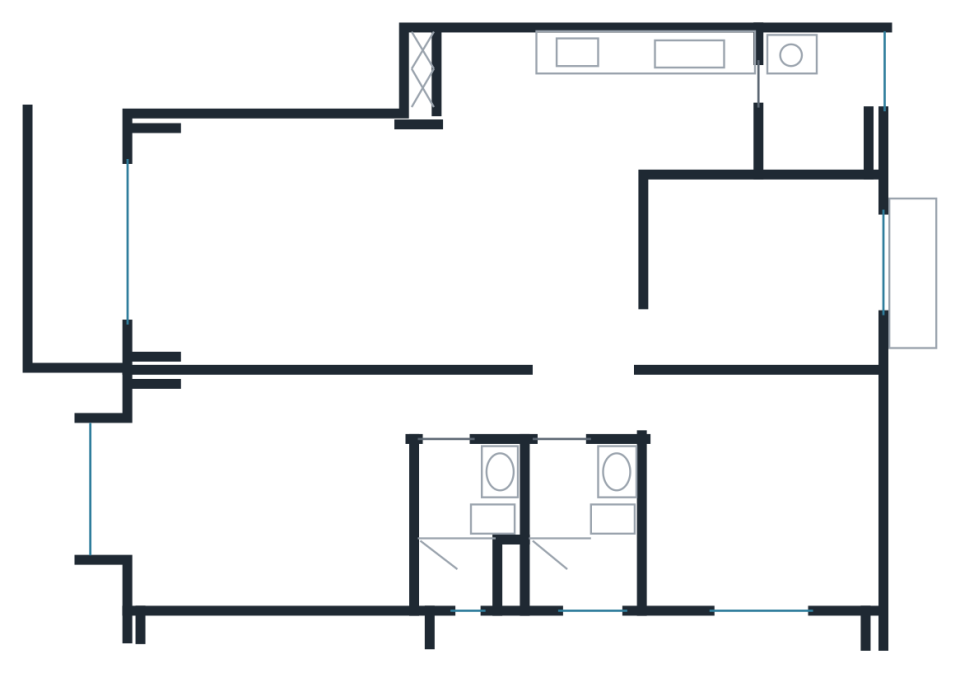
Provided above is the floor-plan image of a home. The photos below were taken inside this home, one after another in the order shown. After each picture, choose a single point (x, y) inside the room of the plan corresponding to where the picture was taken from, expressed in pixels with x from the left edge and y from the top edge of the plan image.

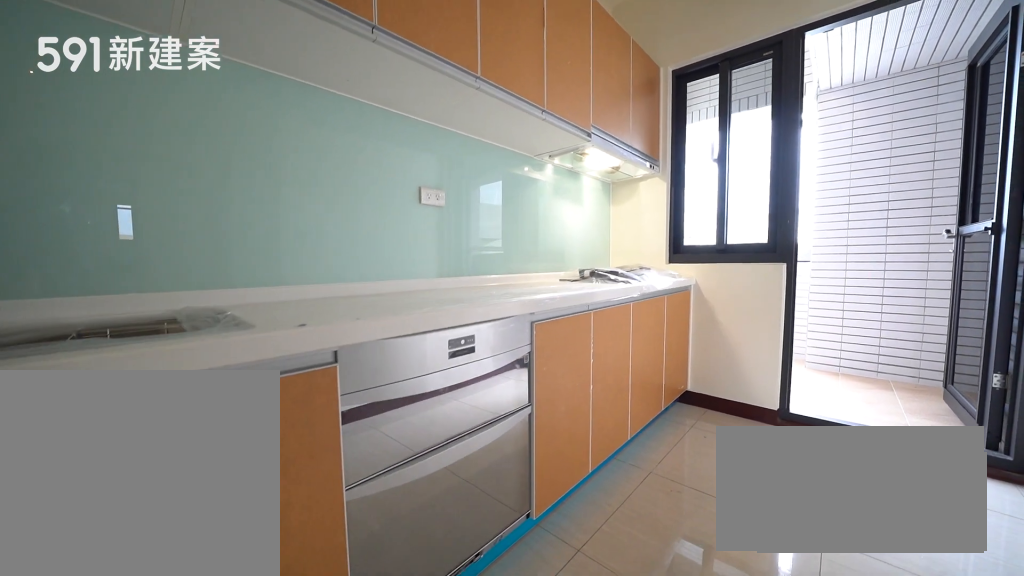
(600, 104)
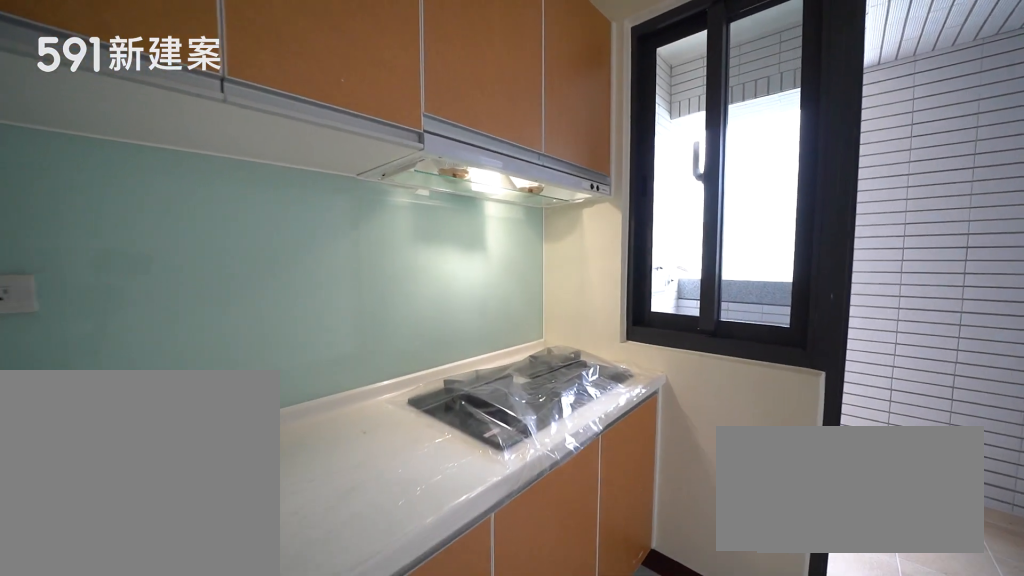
(600, 104)
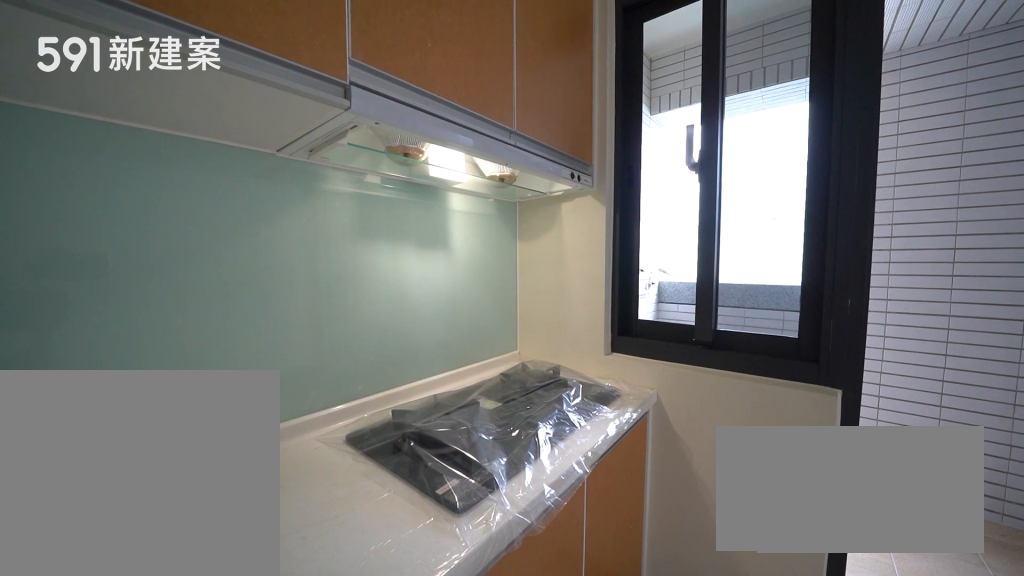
(600, 104)
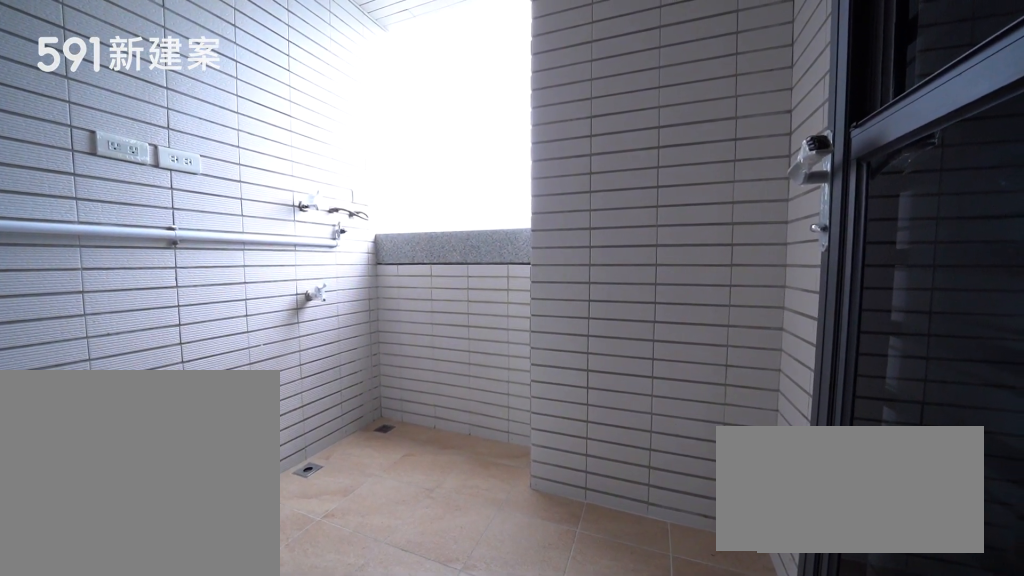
(819, 99)
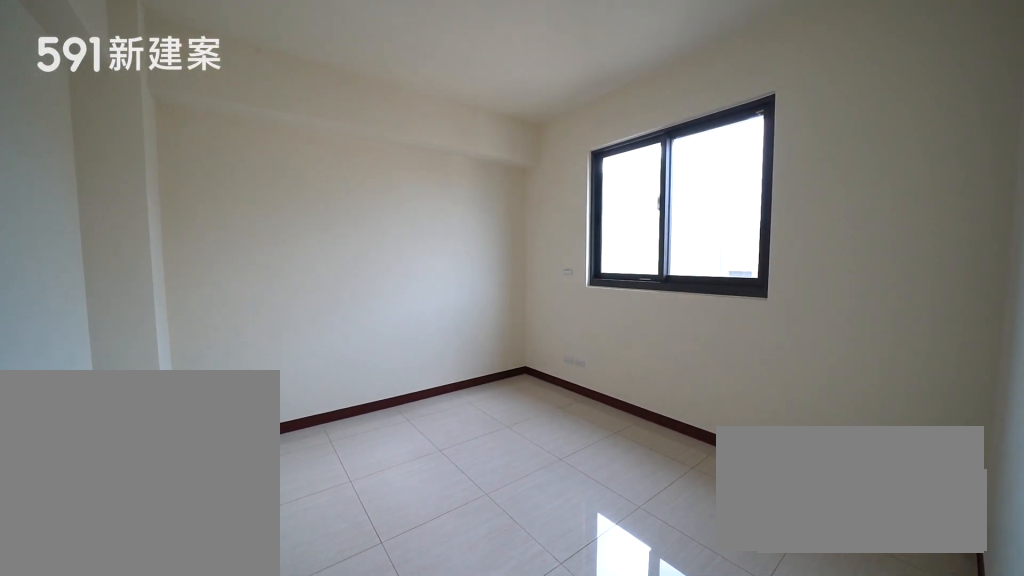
(765, 498)
